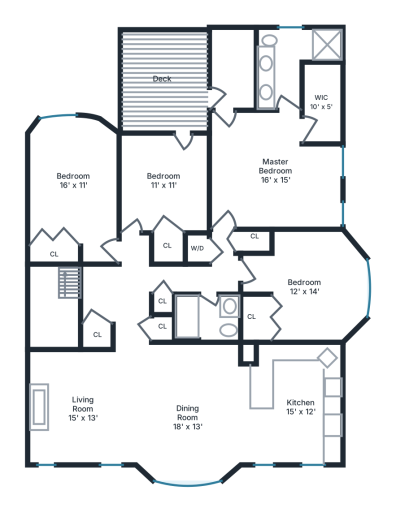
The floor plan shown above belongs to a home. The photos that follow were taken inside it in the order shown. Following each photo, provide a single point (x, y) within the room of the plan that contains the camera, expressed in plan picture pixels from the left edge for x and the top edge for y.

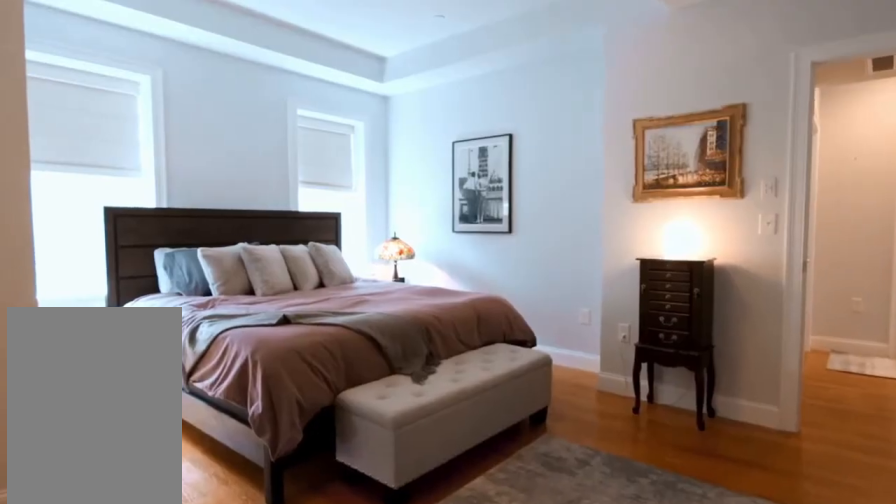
(275, 170)
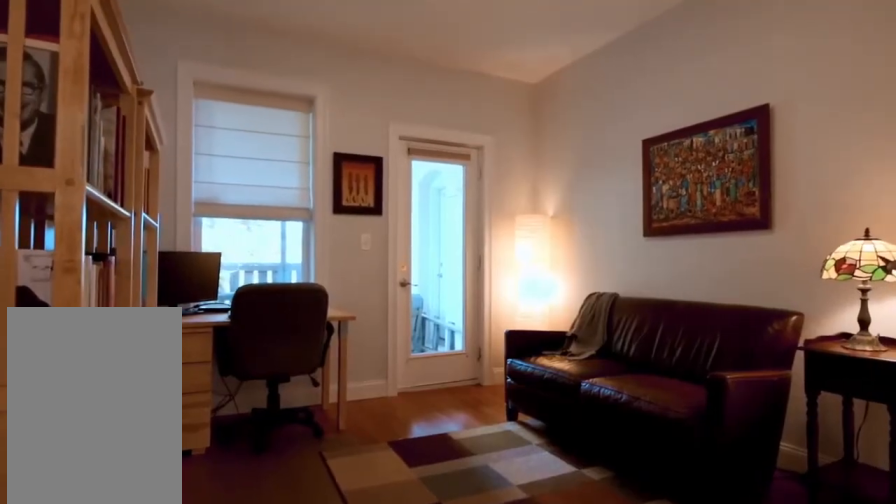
(164, 182)
